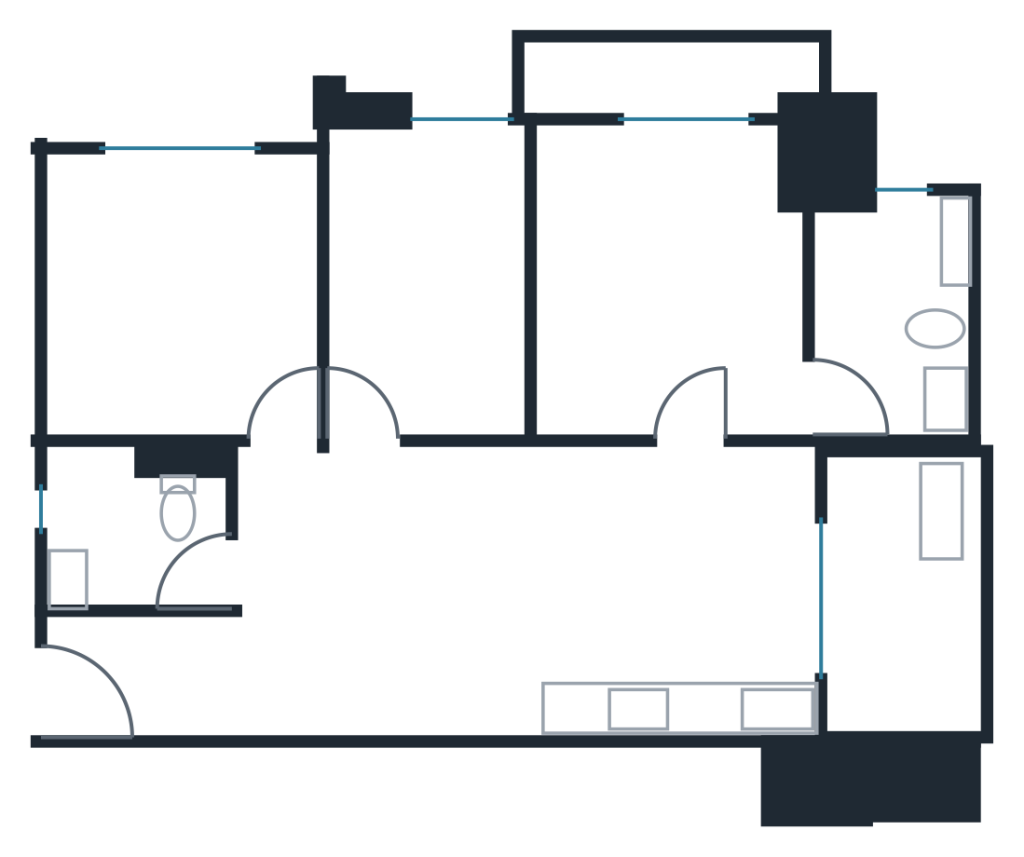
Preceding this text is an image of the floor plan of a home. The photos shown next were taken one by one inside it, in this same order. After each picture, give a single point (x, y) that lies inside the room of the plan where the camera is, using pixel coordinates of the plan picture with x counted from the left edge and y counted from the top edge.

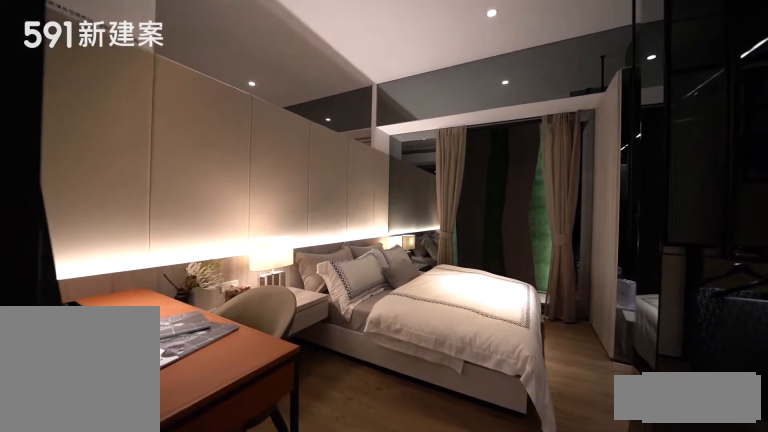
(674, 271)
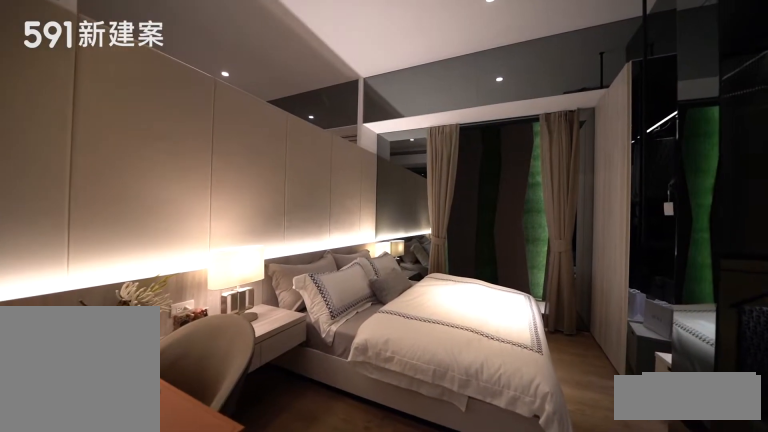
(674, 271)
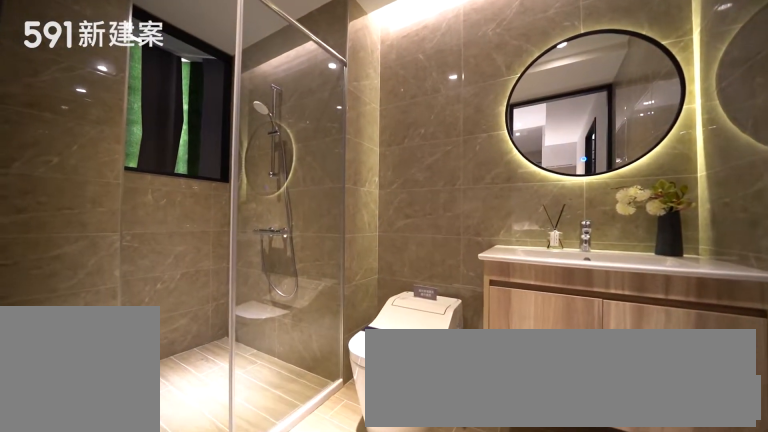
(903, 311)
